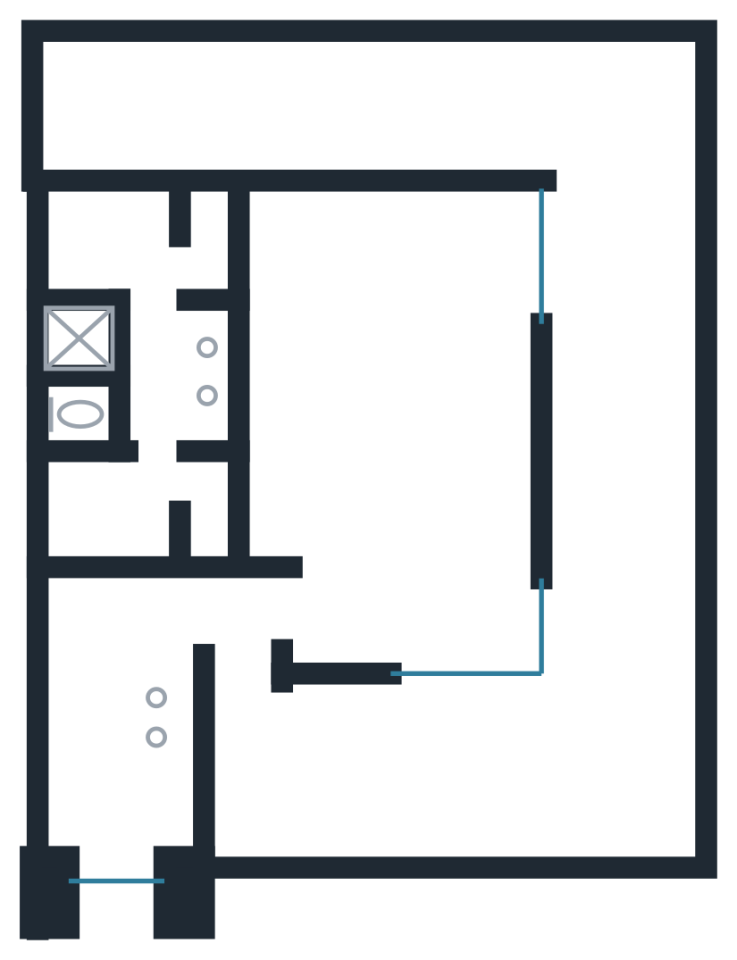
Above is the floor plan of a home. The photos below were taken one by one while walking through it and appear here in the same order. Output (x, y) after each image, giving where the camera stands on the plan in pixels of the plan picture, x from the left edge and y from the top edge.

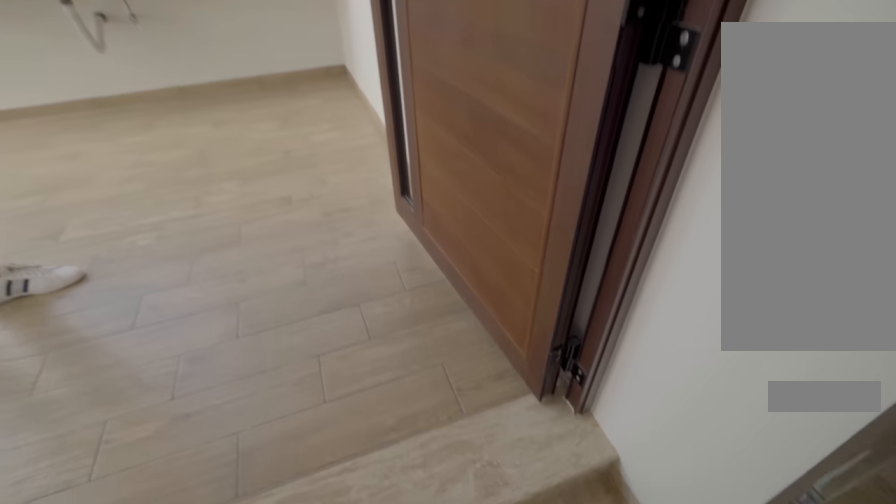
(246, 715)
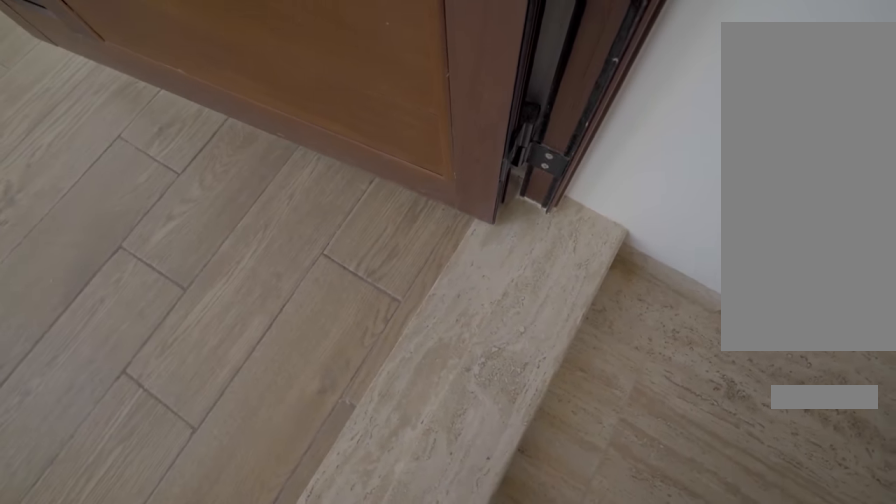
(242, 713)
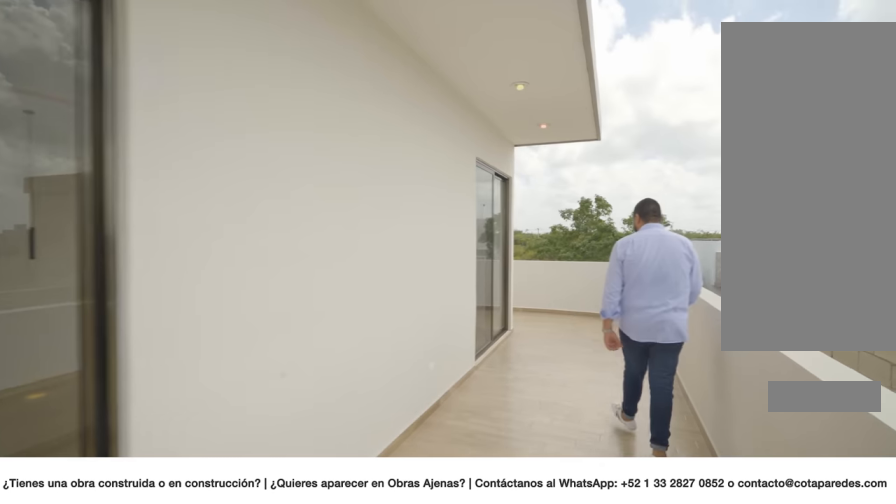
(610, 643)
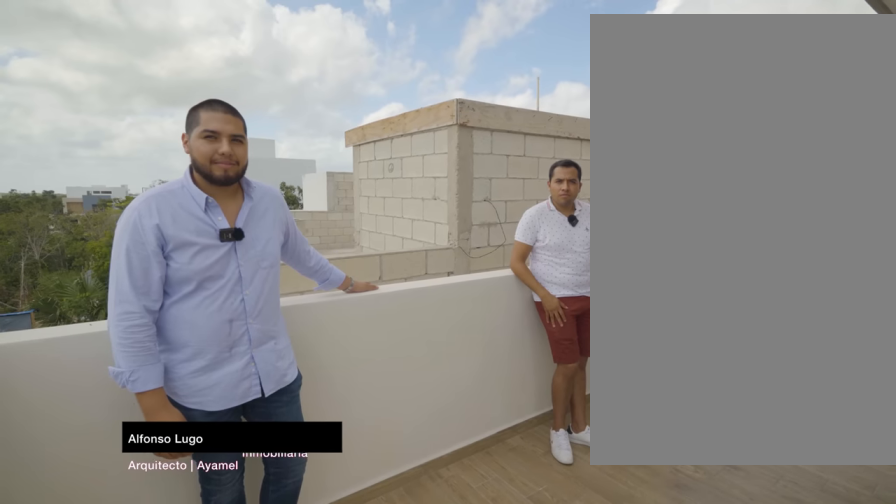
(572, 109)
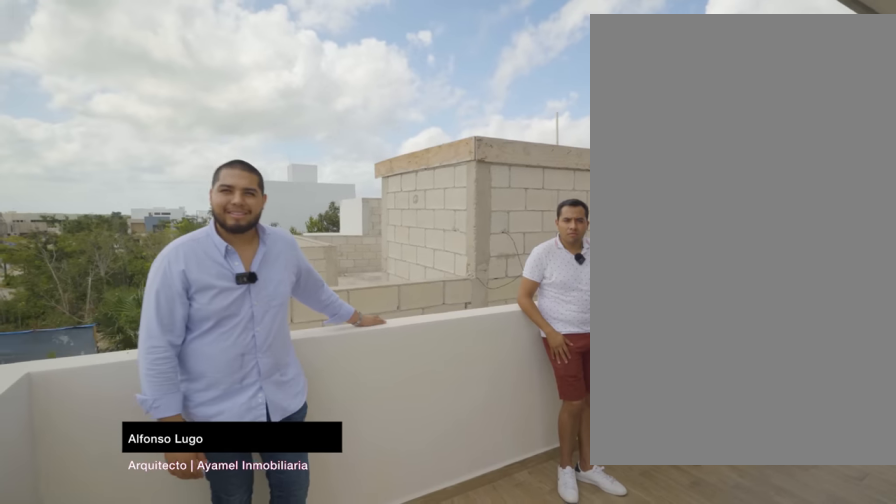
(571, 107)
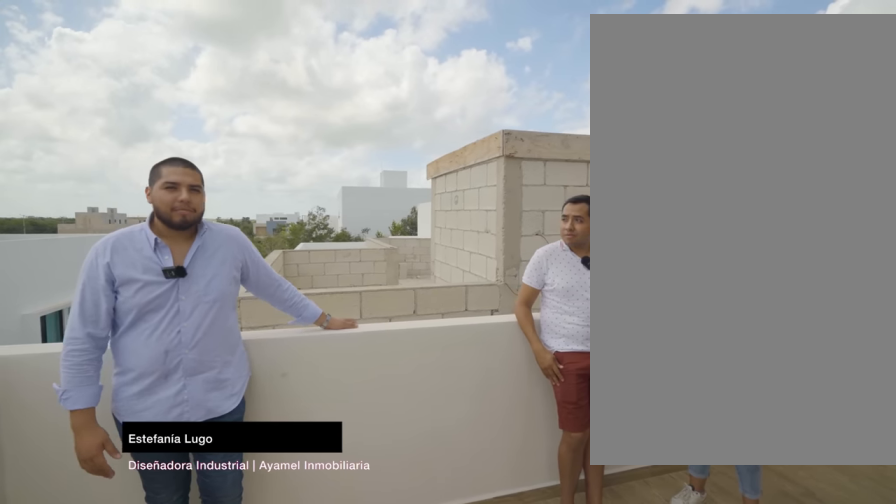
(571, 107)
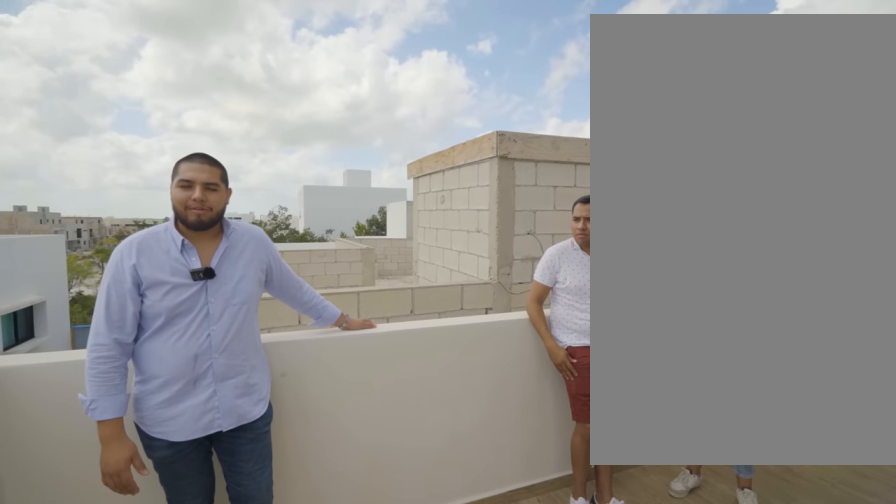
(571, 107)
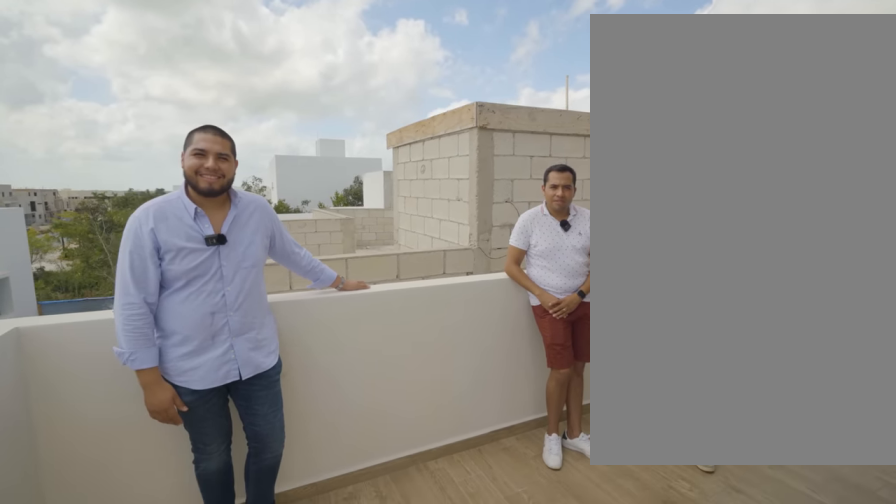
(569, 106)
